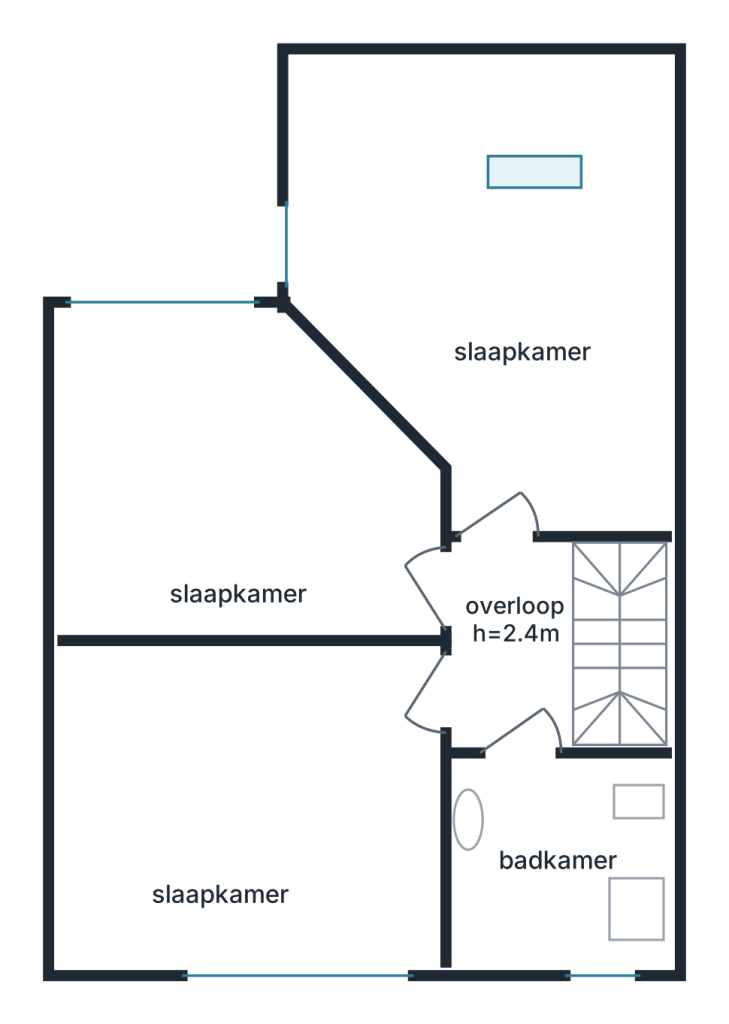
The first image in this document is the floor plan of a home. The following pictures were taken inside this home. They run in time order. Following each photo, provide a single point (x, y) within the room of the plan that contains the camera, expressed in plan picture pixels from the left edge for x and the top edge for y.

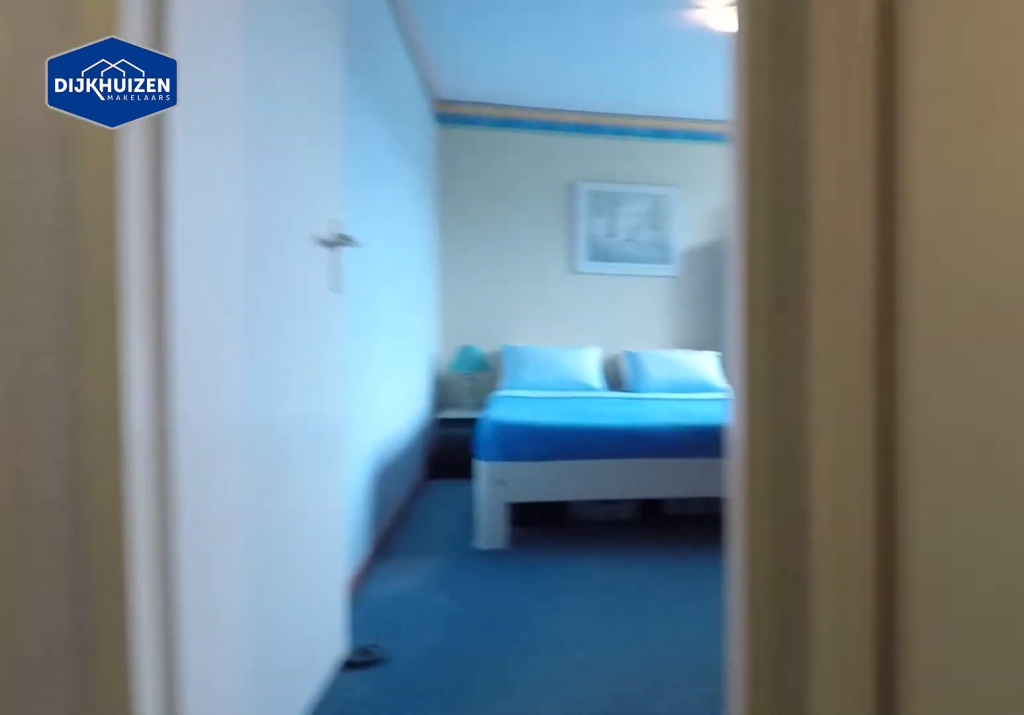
(513, 643)
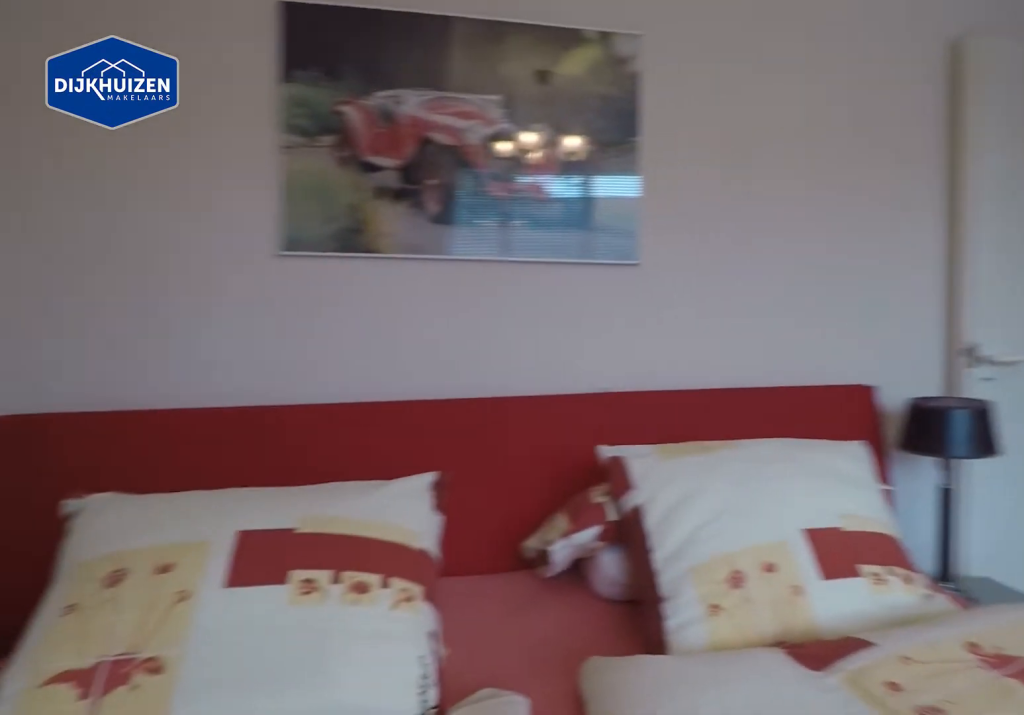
(250, 803)
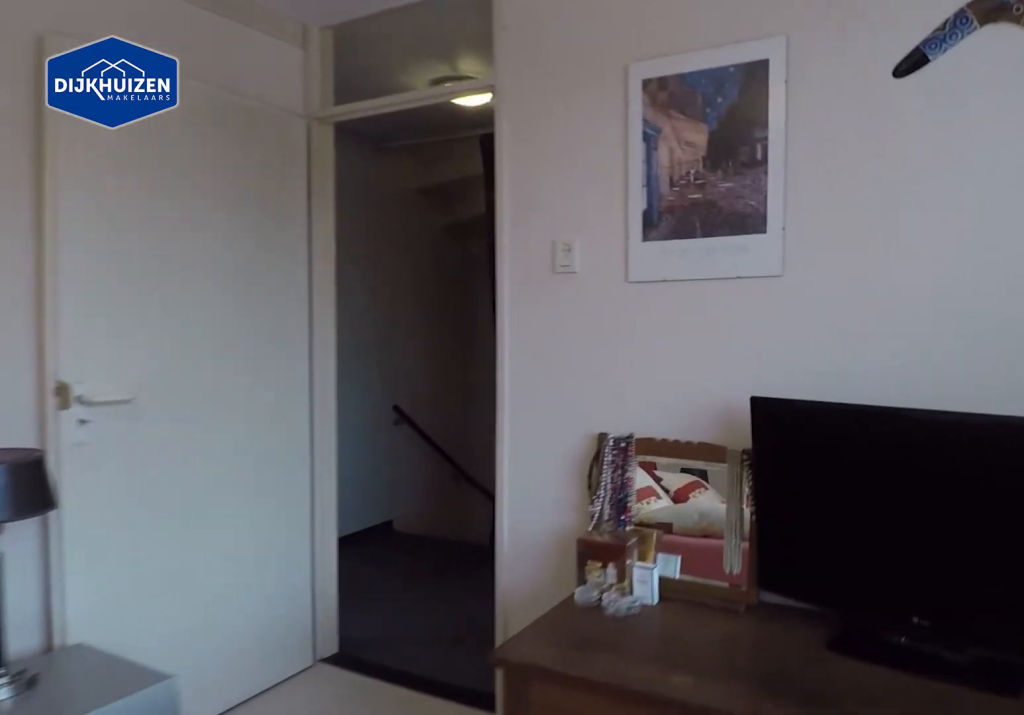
(250, 803)
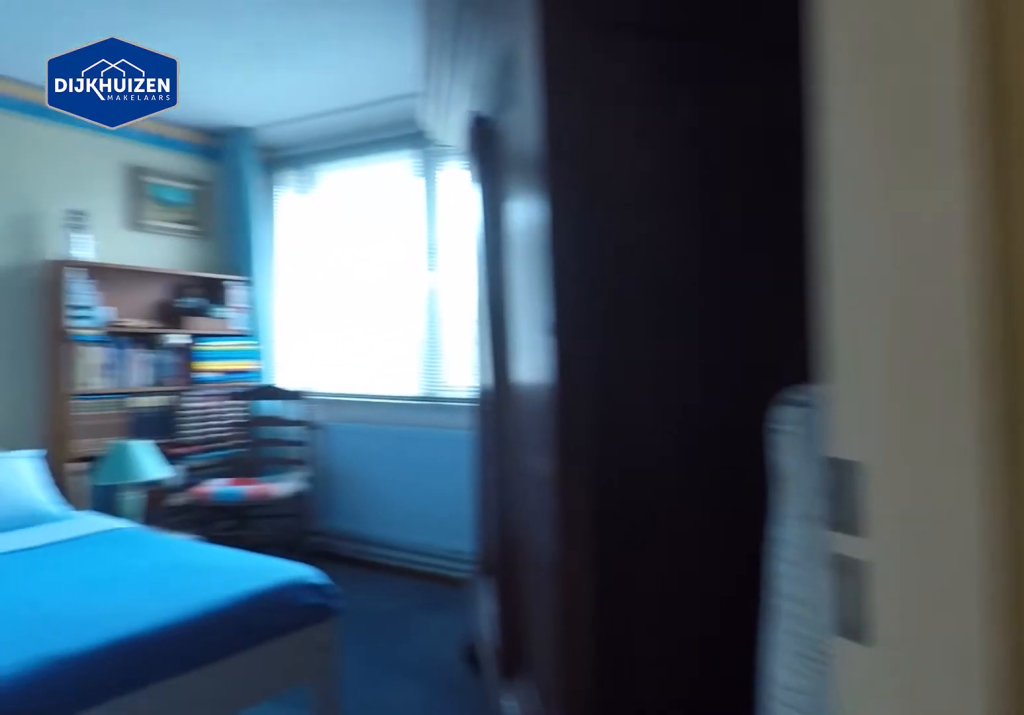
(513, 643)
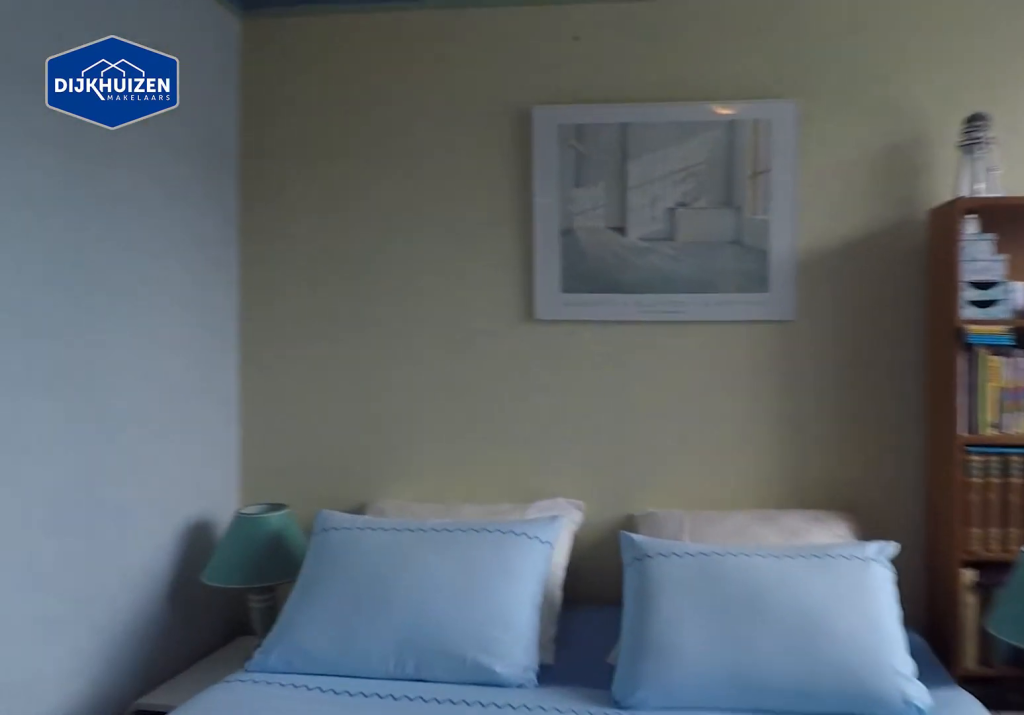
(214, 508)
